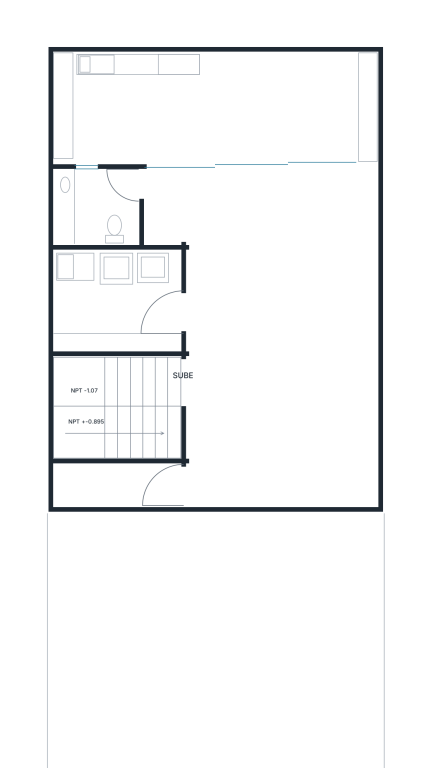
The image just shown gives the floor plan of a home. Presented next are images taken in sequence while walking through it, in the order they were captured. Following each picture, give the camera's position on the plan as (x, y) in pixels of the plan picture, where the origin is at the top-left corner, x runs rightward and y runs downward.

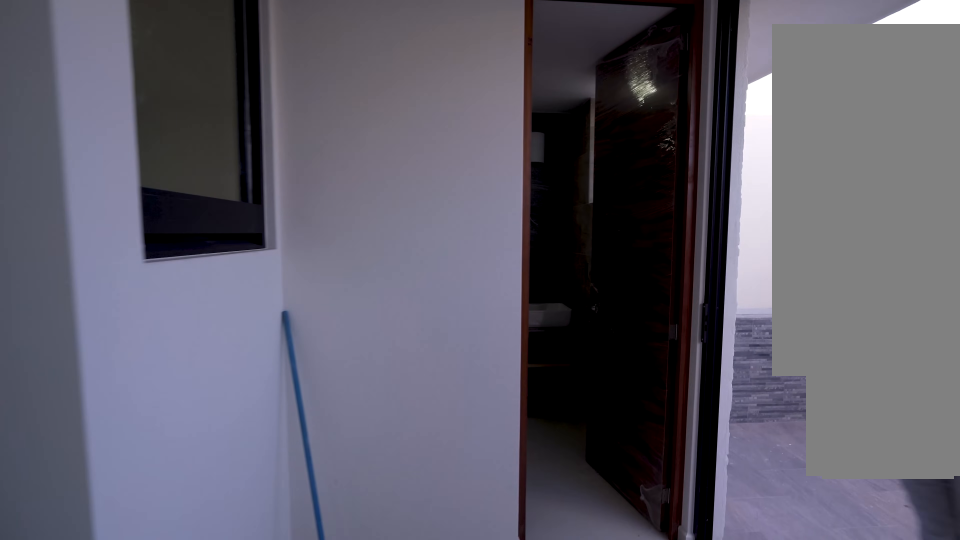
(271, 231)
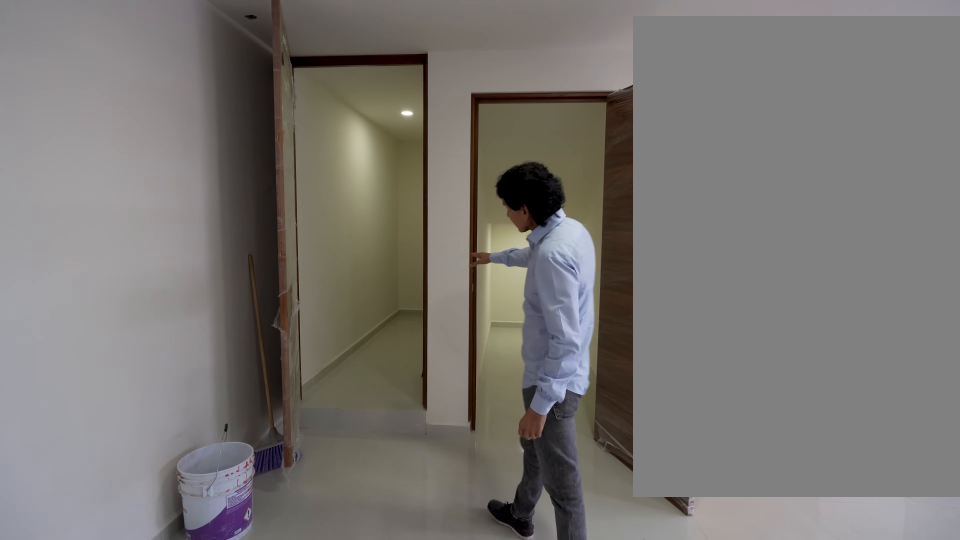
(274, 472)
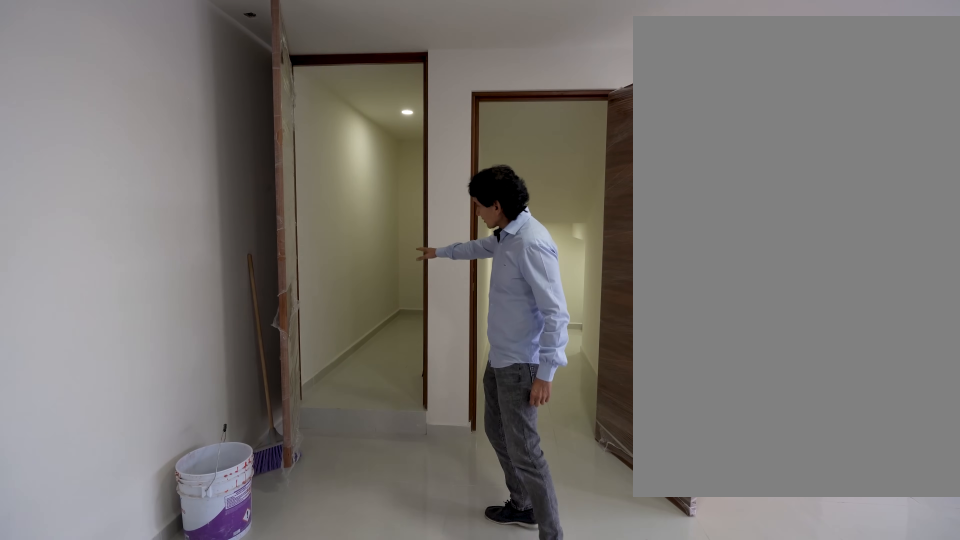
(274, 472)
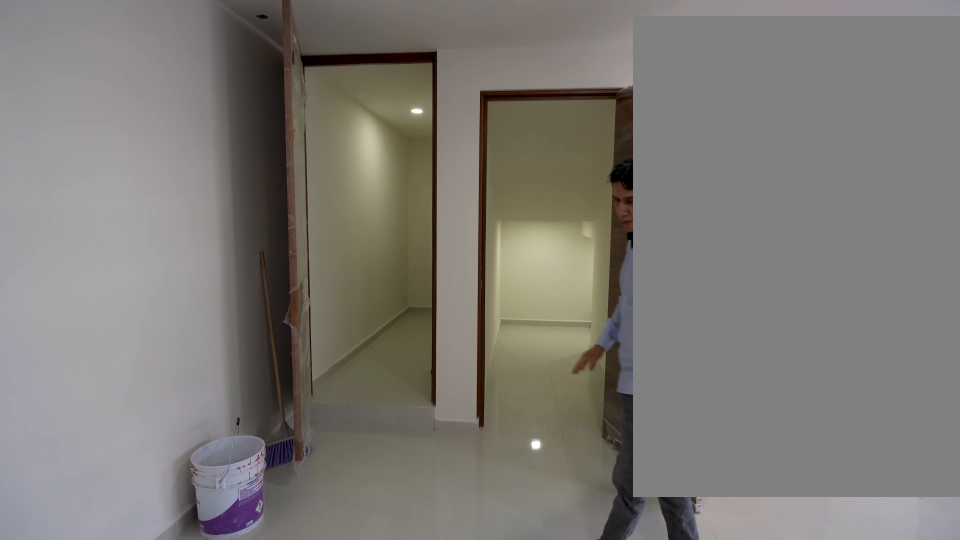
(292, 474)
